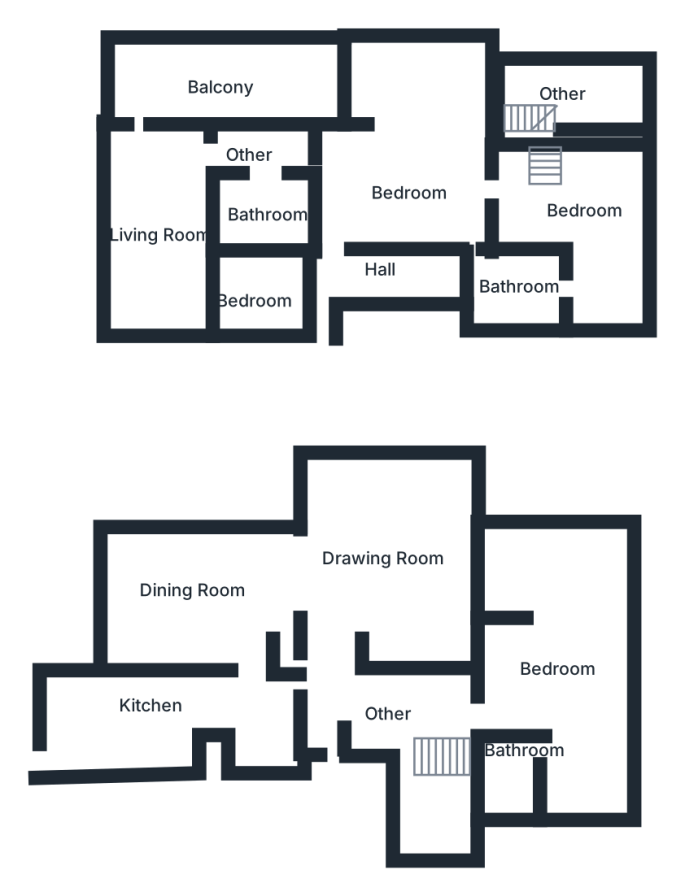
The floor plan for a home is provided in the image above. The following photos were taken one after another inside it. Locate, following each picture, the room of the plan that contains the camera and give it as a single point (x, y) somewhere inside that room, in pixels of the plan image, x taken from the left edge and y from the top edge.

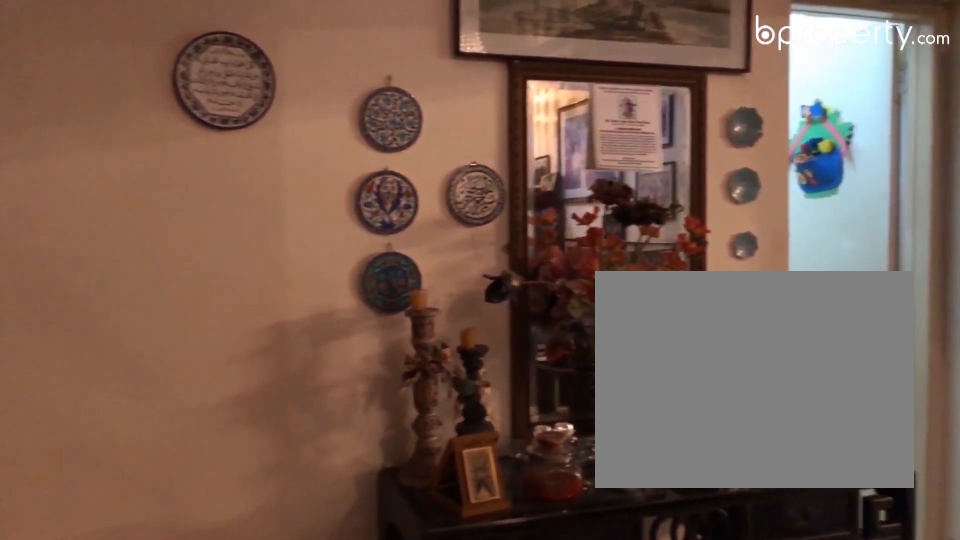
(360, 719)
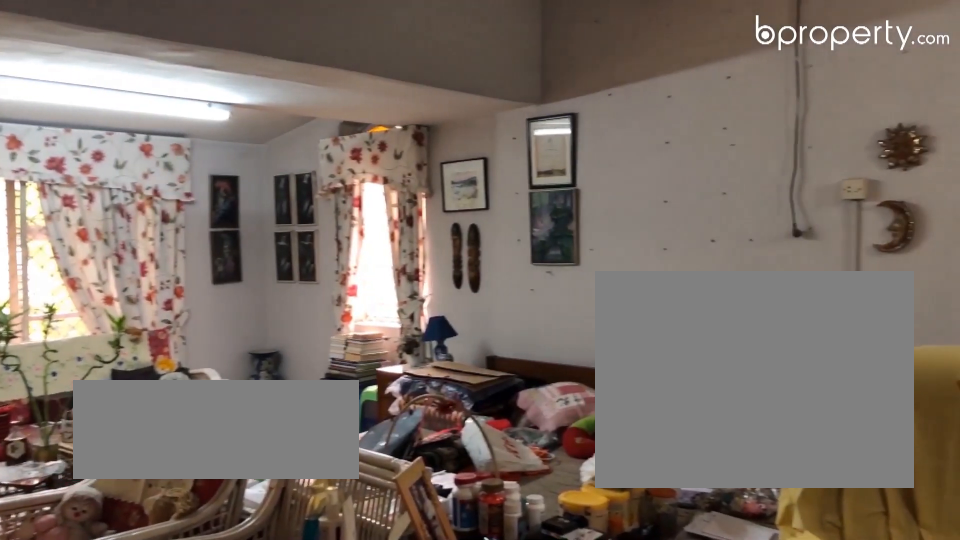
(431, 155)
